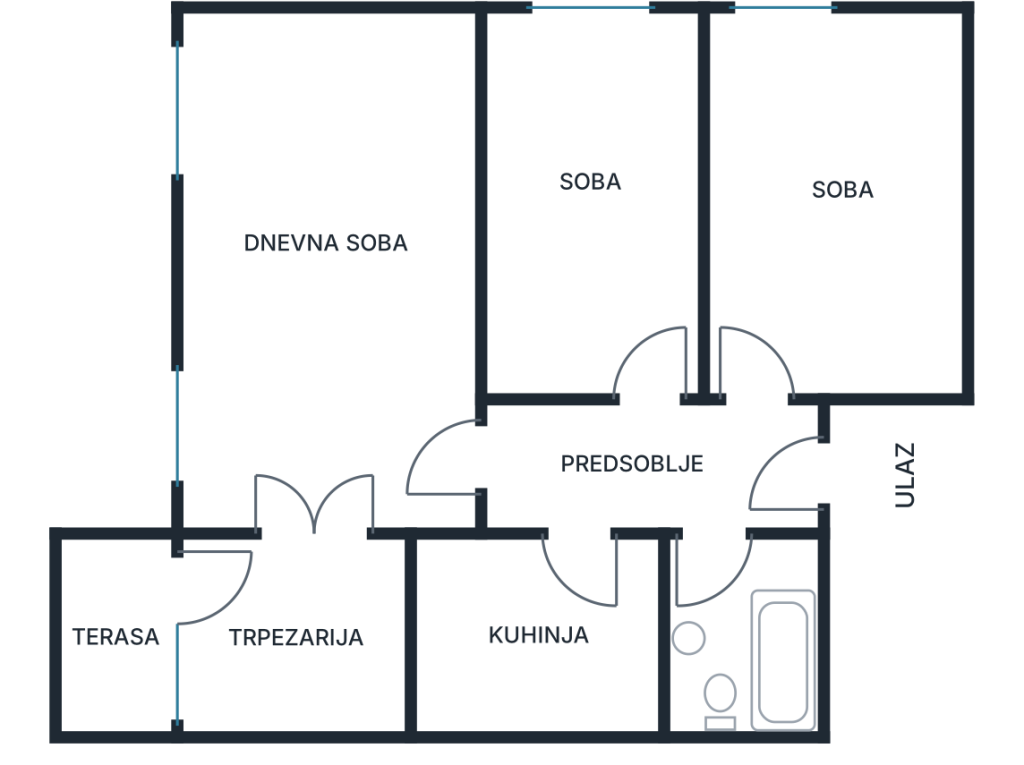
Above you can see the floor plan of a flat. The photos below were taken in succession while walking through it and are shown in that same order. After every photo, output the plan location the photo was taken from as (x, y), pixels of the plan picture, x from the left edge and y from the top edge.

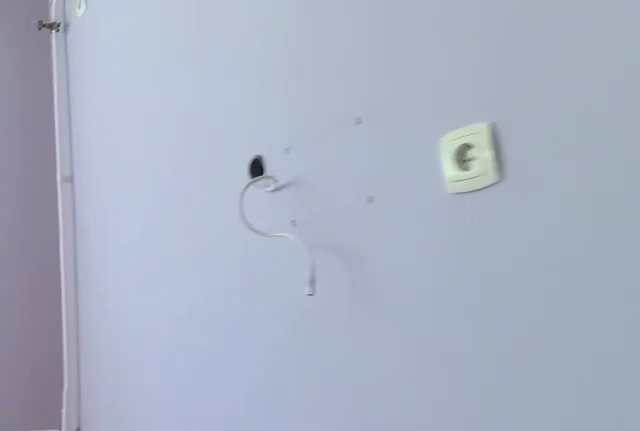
(913, 155)
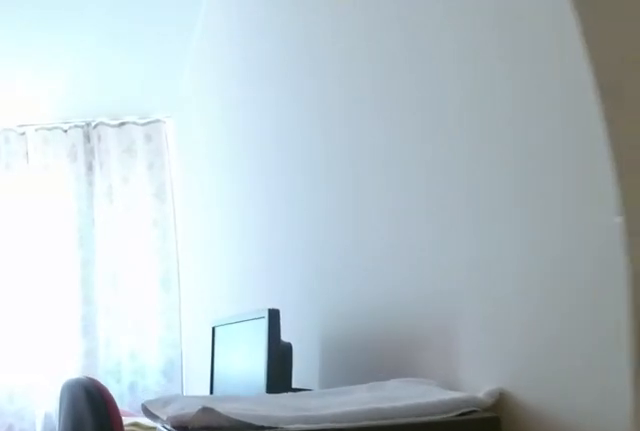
(646, 364)
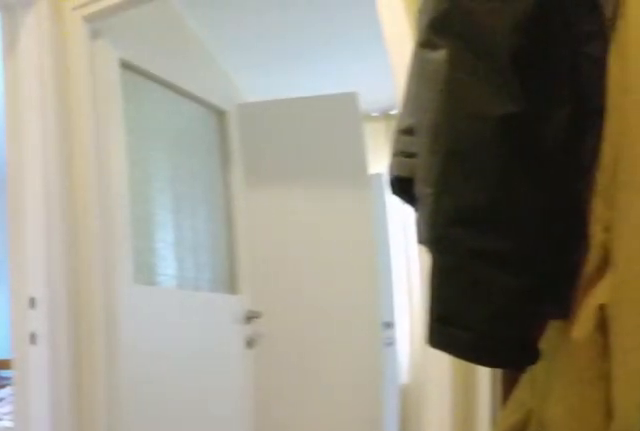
(674, 462)
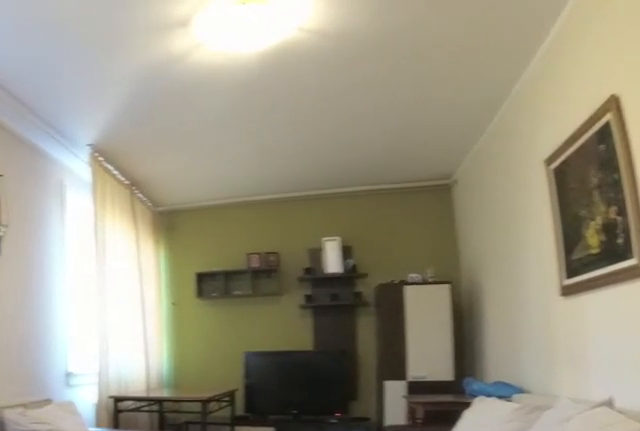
(317, 539)
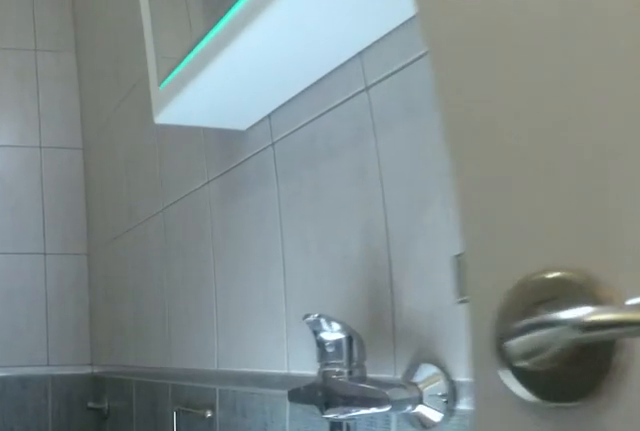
(701, 560)
